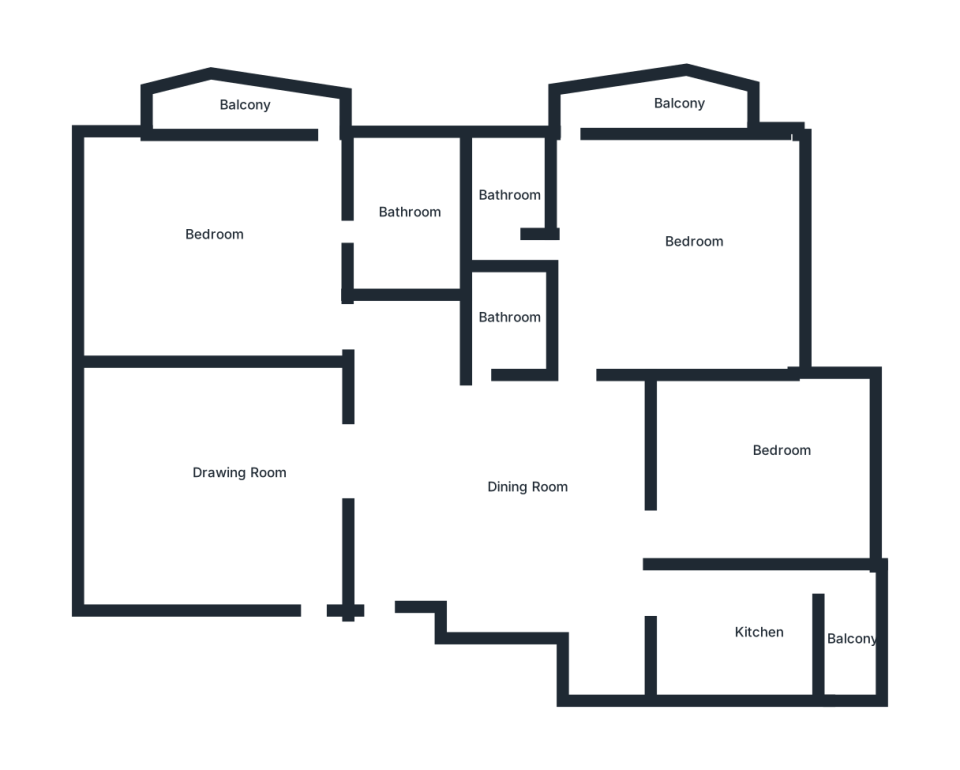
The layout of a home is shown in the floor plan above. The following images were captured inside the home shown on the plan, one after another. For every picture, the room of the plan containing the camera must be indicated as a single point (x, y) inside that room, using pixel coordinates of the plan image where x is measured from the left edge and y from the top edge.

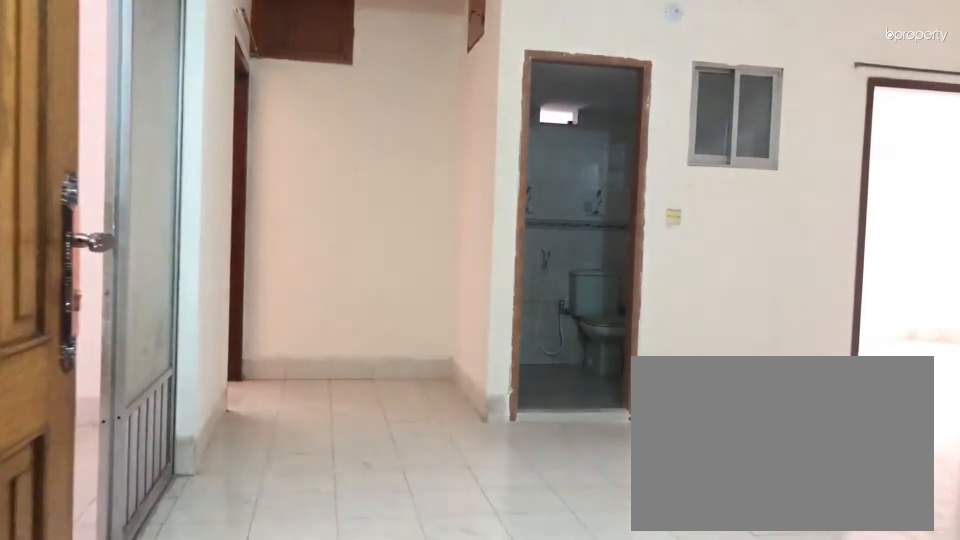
(397, 584)
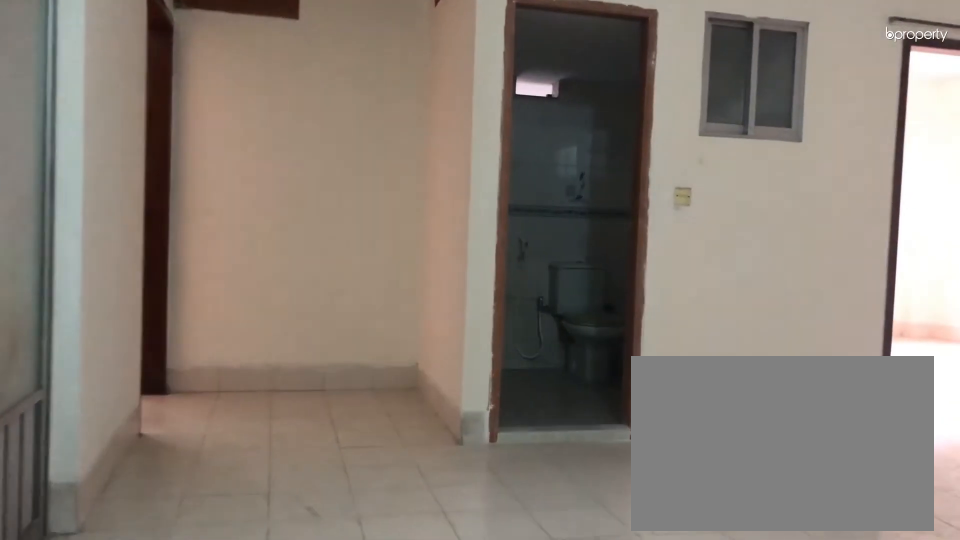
(397, 584)
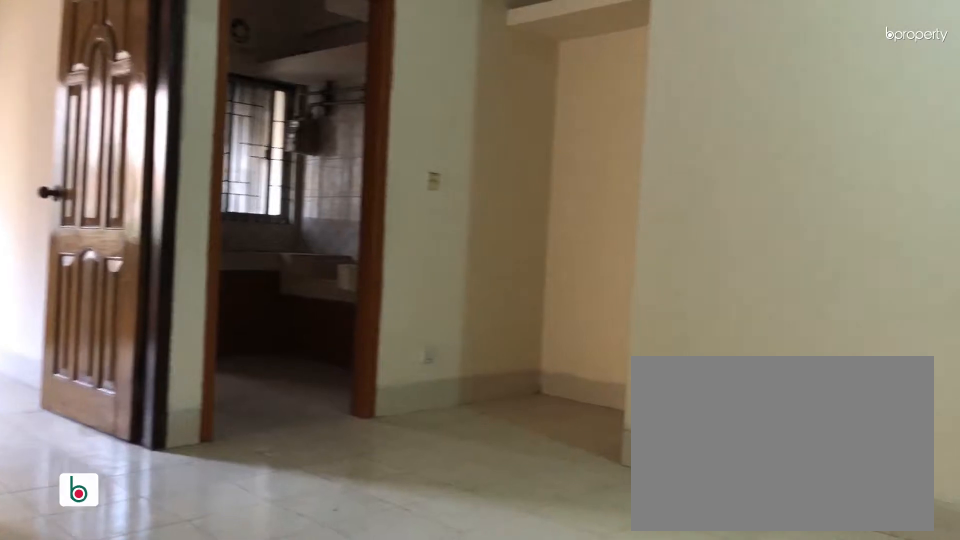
(519, 475)
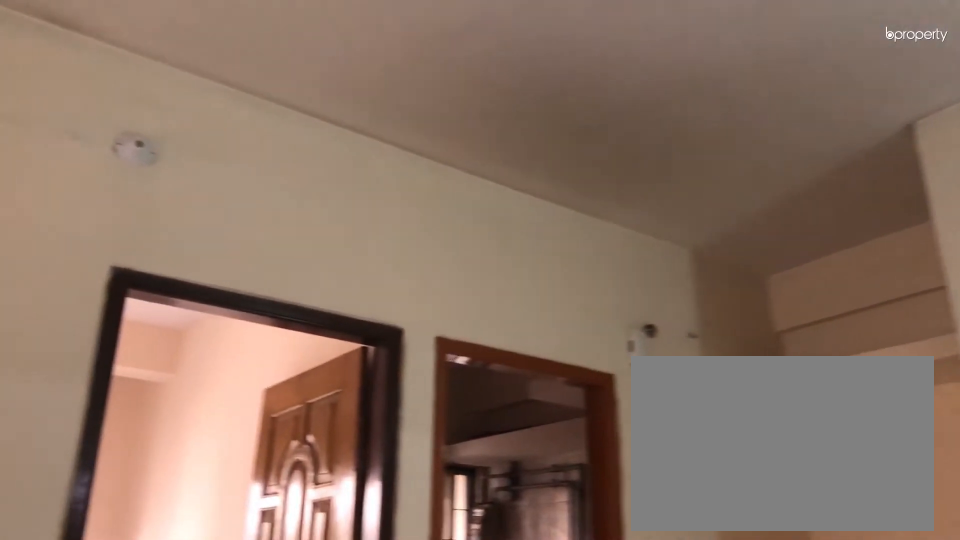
(519, 475)
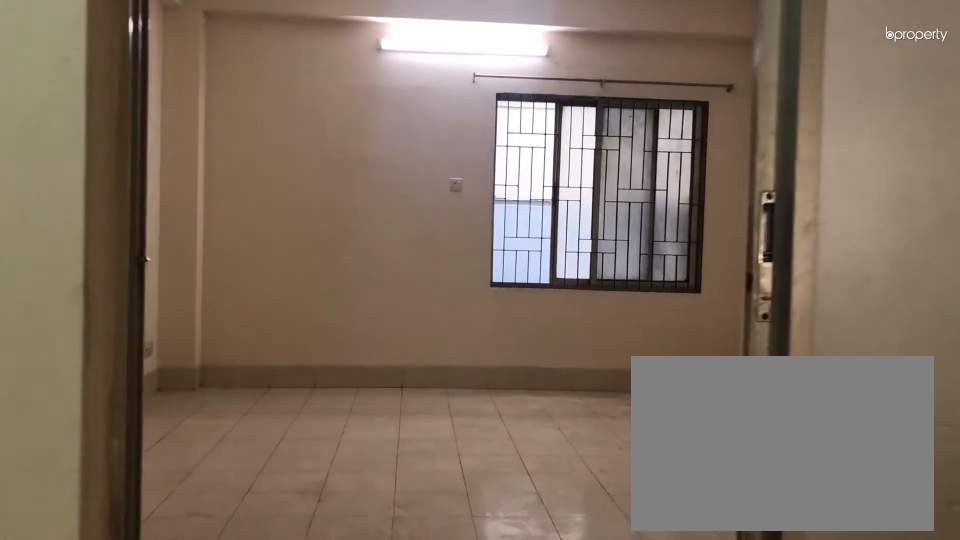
(302, 476)
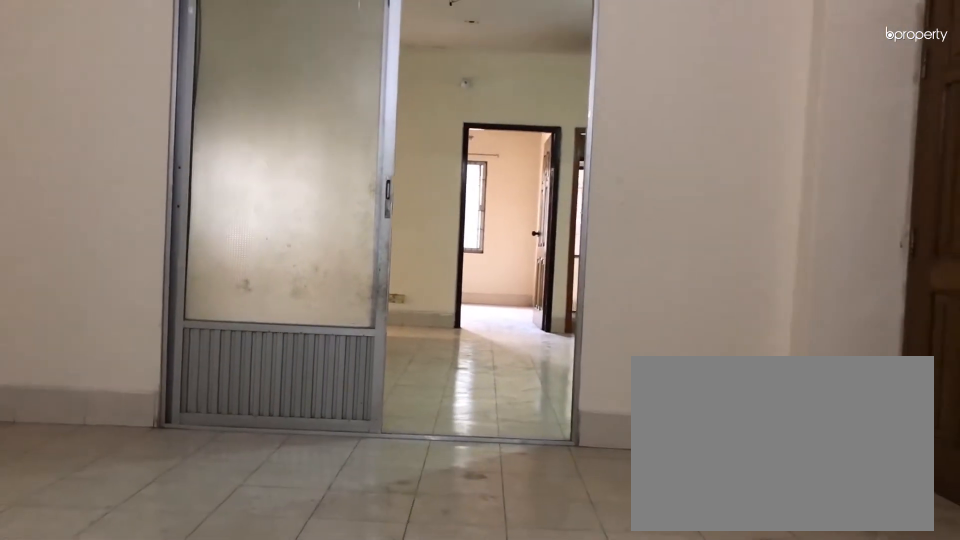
(194, 483)
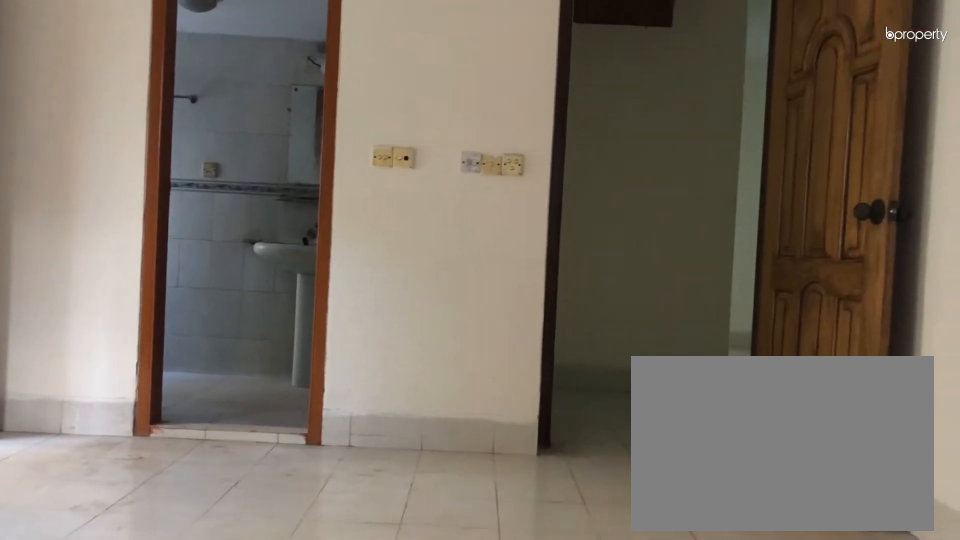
(213, 228)
